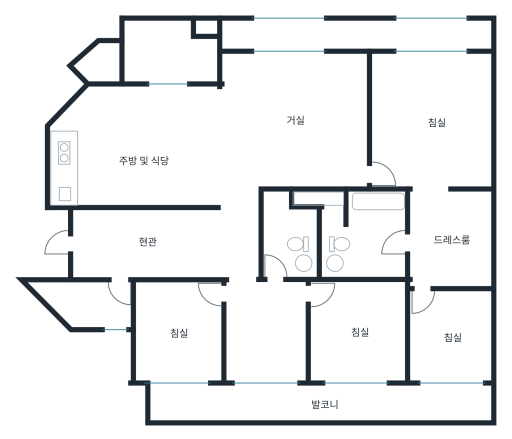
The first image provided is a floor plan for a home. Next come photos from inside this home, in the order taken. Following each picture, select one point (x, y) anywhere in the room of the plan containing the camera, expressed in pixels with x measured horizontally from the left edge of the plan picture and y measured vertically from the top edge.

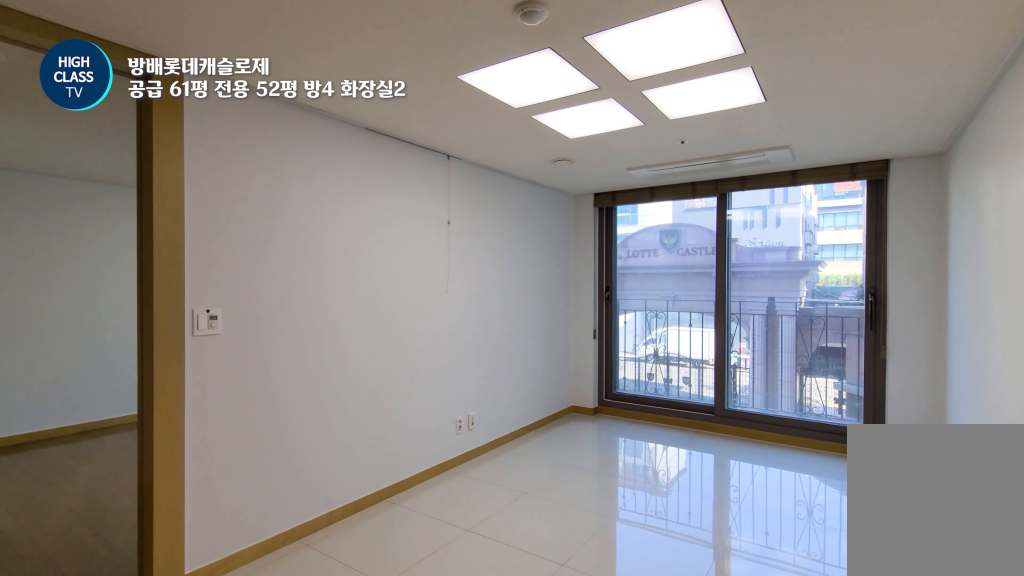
(266, 349)
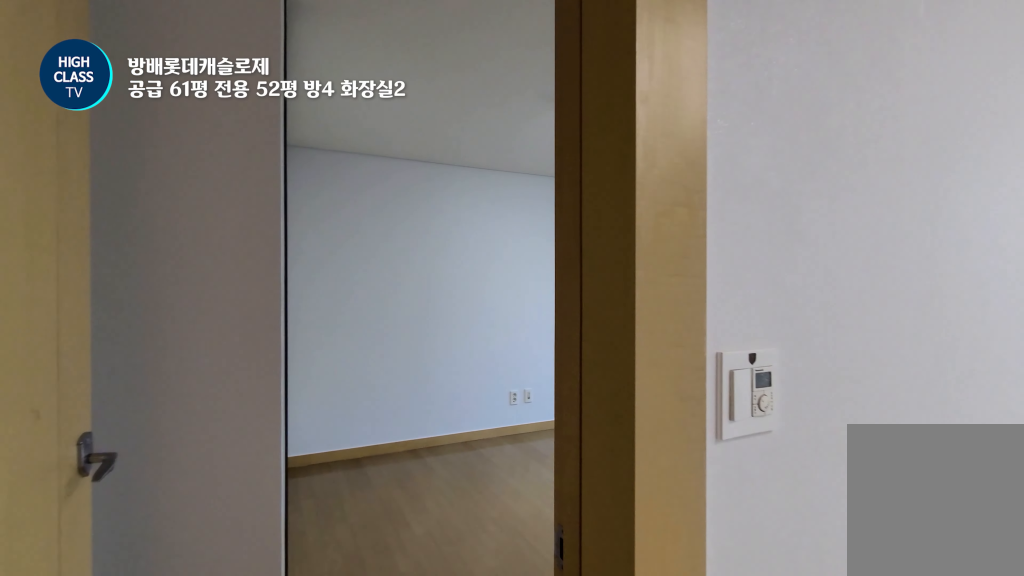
(266, 349)
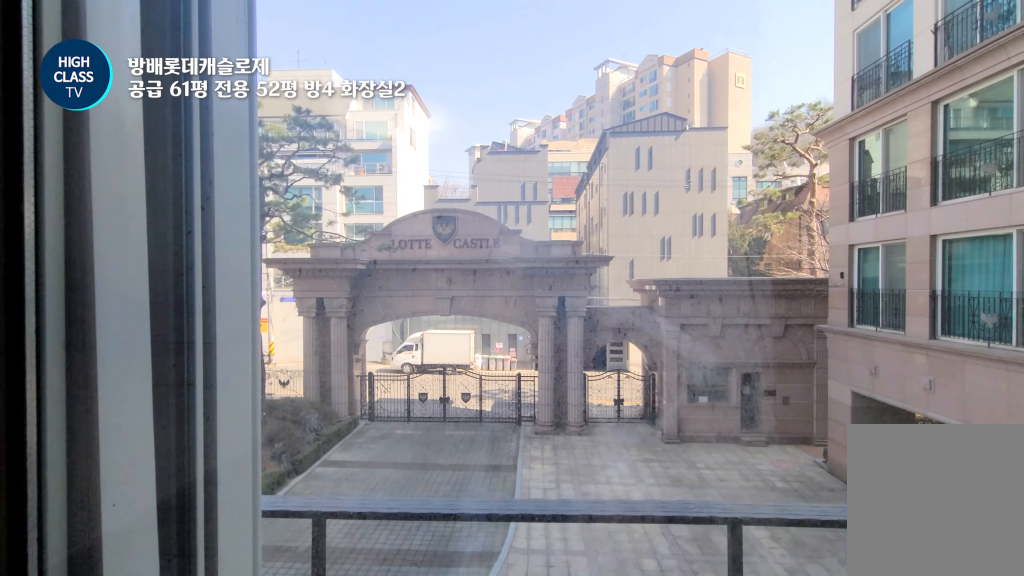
(358, 350)
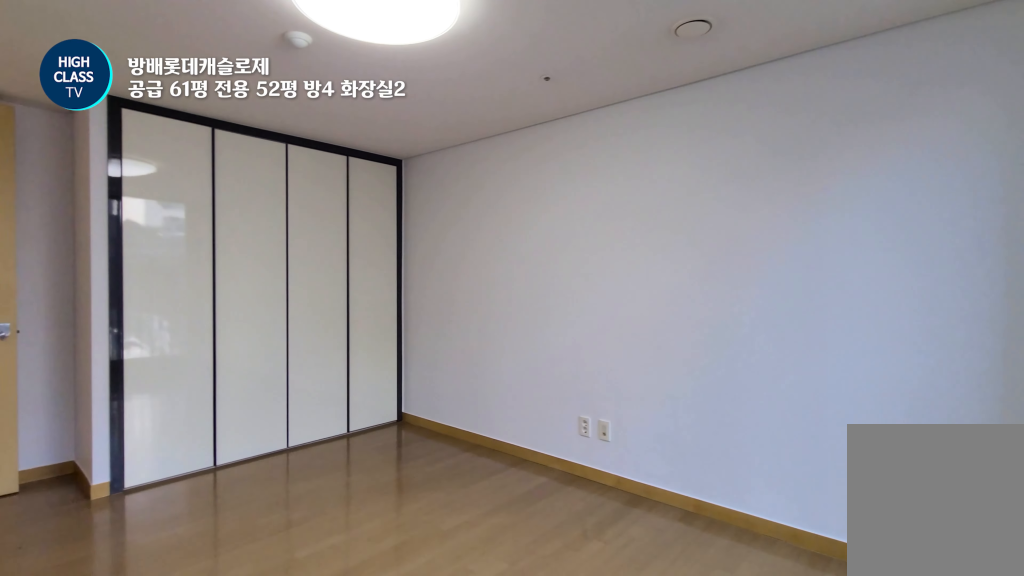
(358, 350)
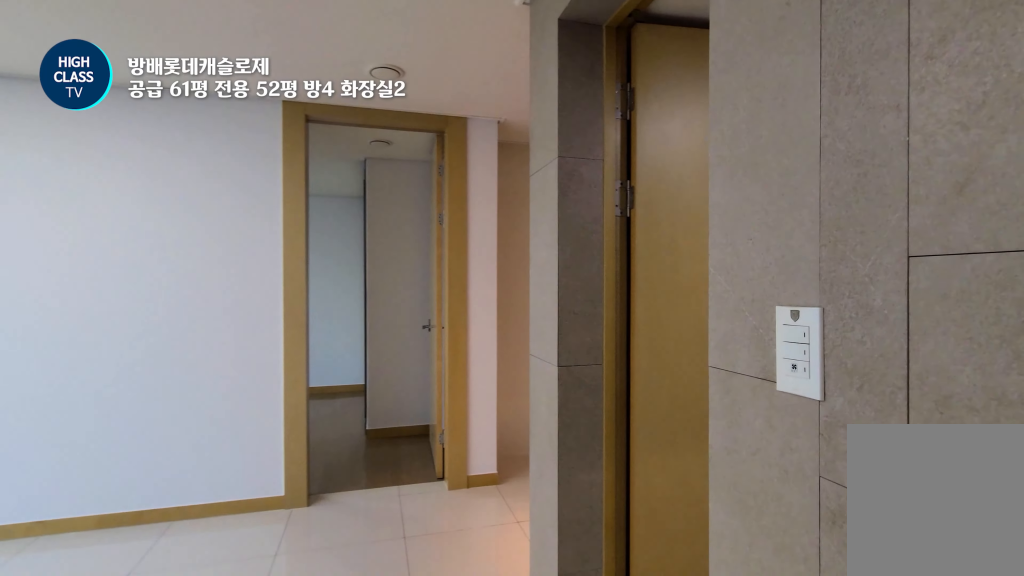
(266, 339)
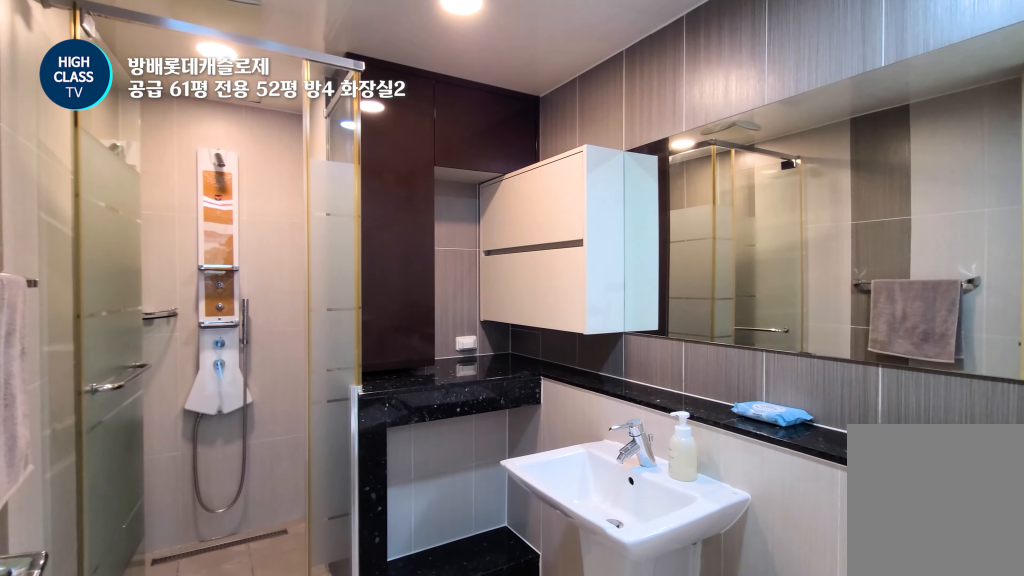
(288, 234)
